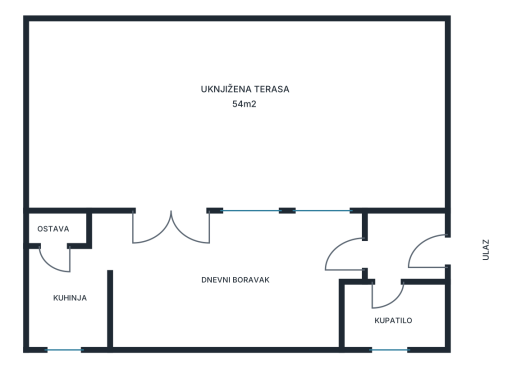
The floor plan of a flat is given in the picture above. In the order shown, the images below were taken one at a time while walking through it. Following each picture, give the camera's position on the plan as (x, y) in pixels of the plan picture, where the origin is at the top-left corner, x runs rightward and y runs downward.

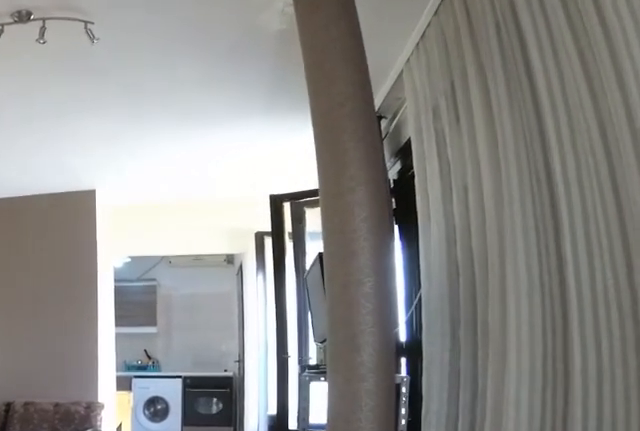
(366, 252)
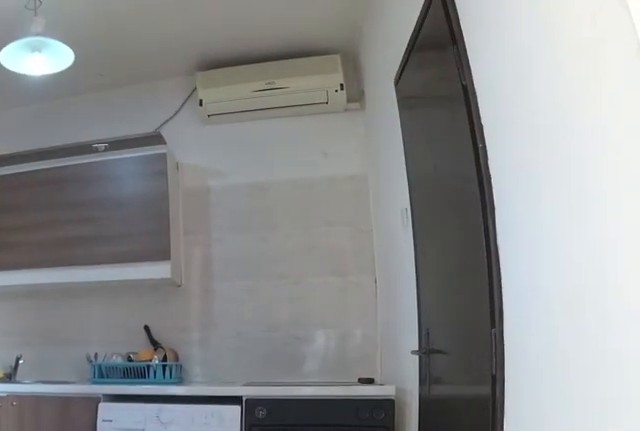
(146, 250)
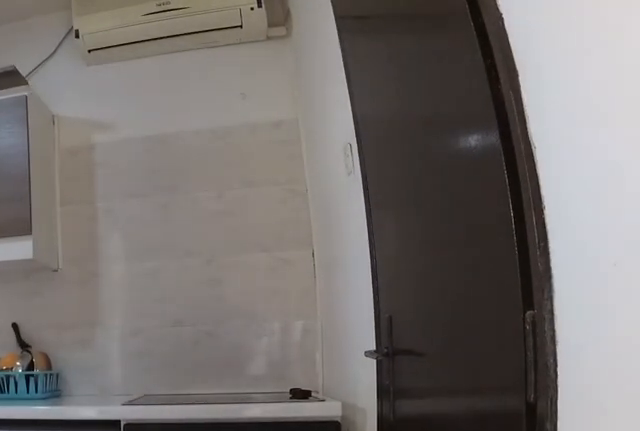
(125, 234)
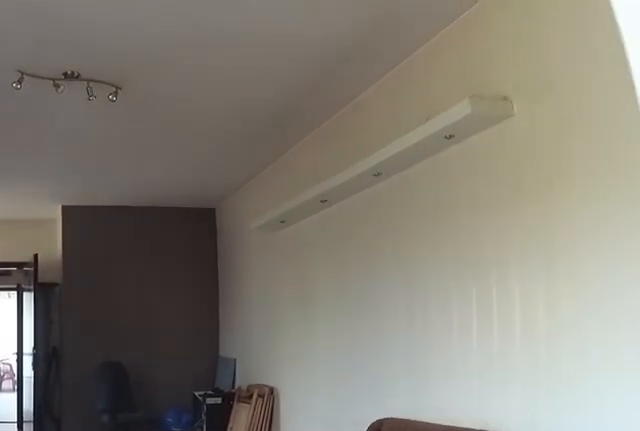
(110, 251)
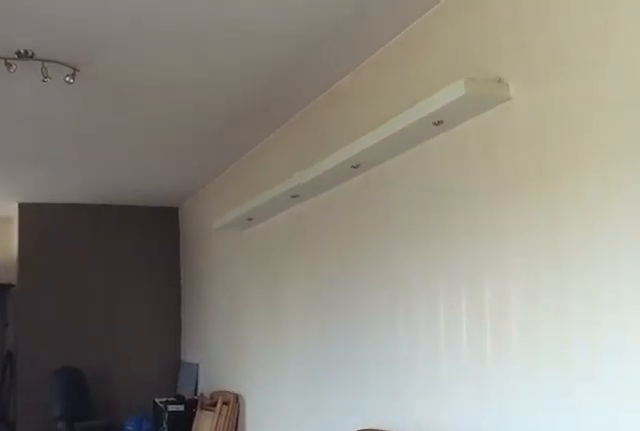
(123, 251)
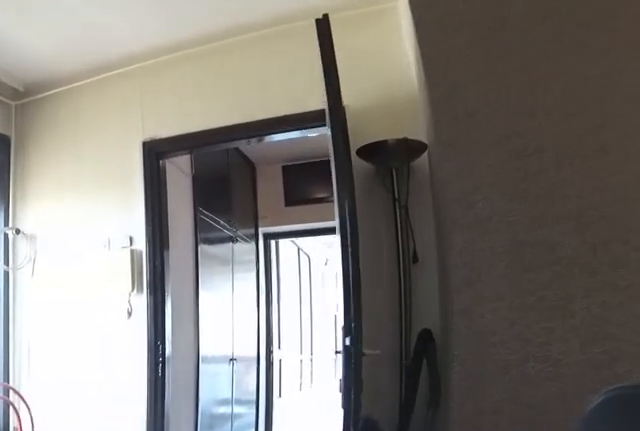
(243, 273)
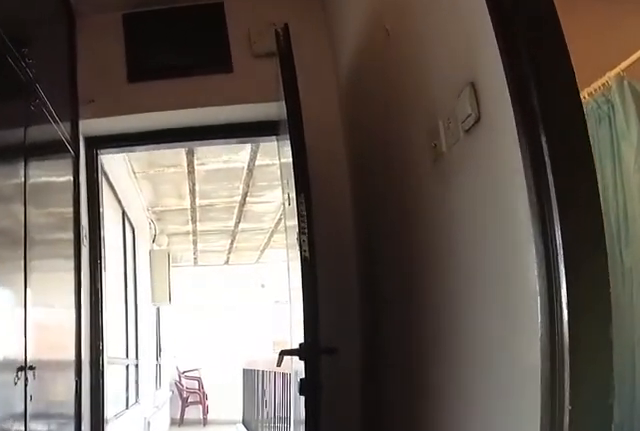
(331, 259)
